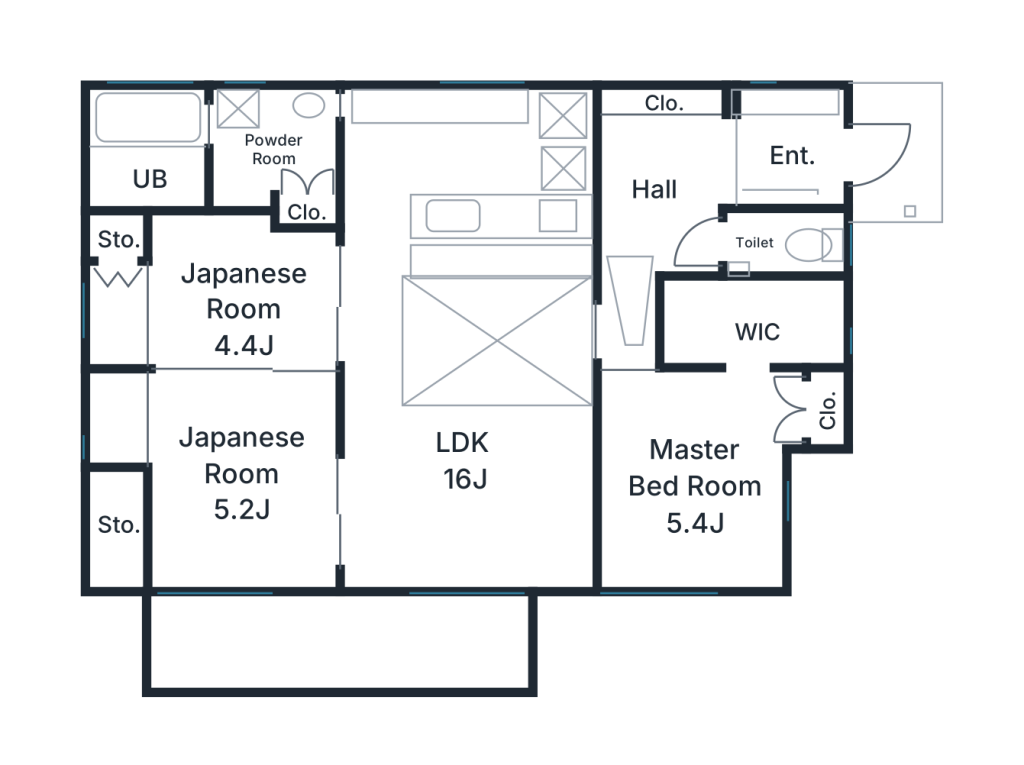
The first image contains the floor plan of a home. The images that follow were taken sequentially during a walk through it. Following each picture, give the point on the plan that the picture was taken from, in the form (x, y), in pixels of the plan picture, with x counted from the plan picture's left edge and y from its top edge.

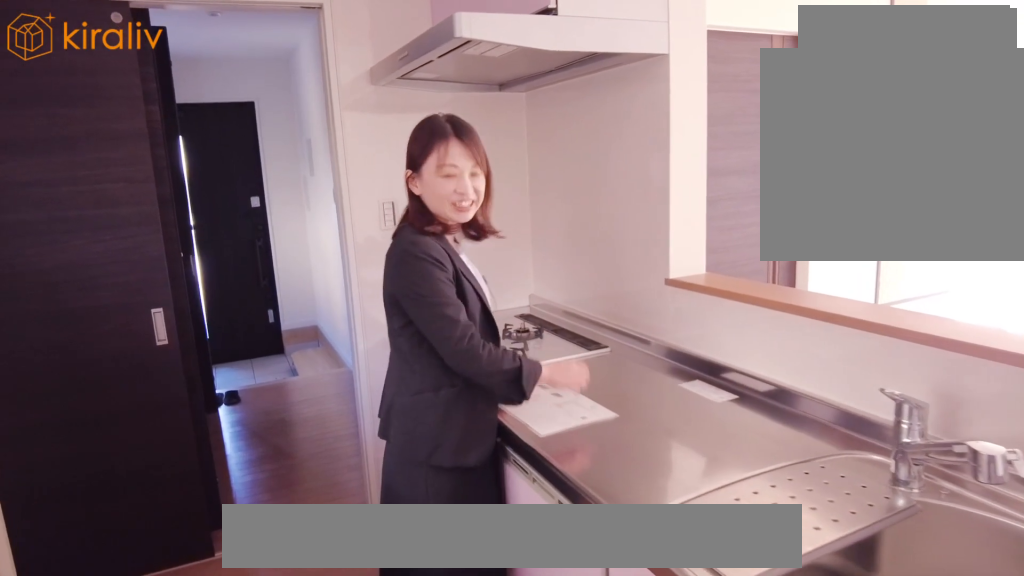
(444, 175)
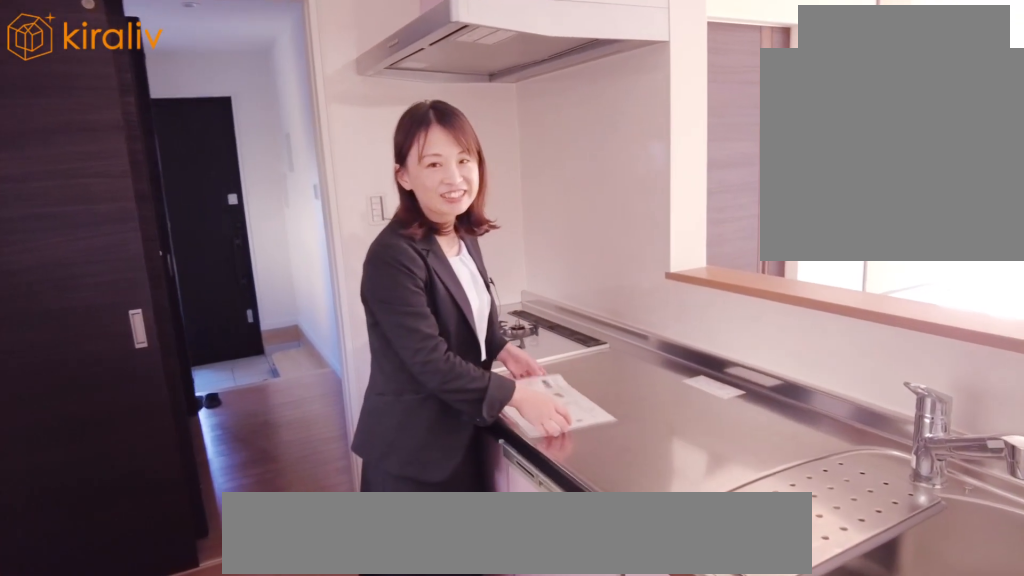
(445, 170)
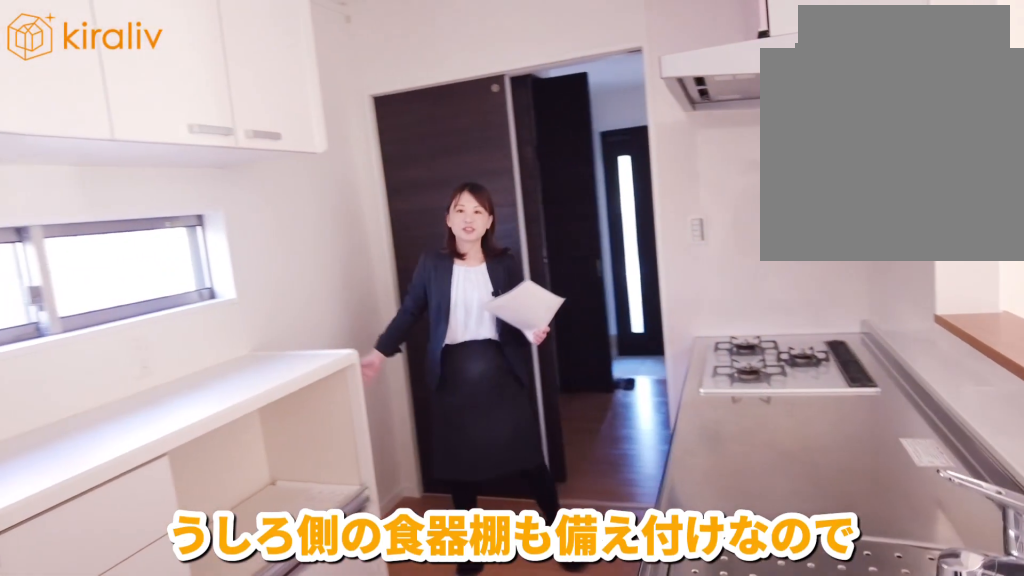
(444, 170)
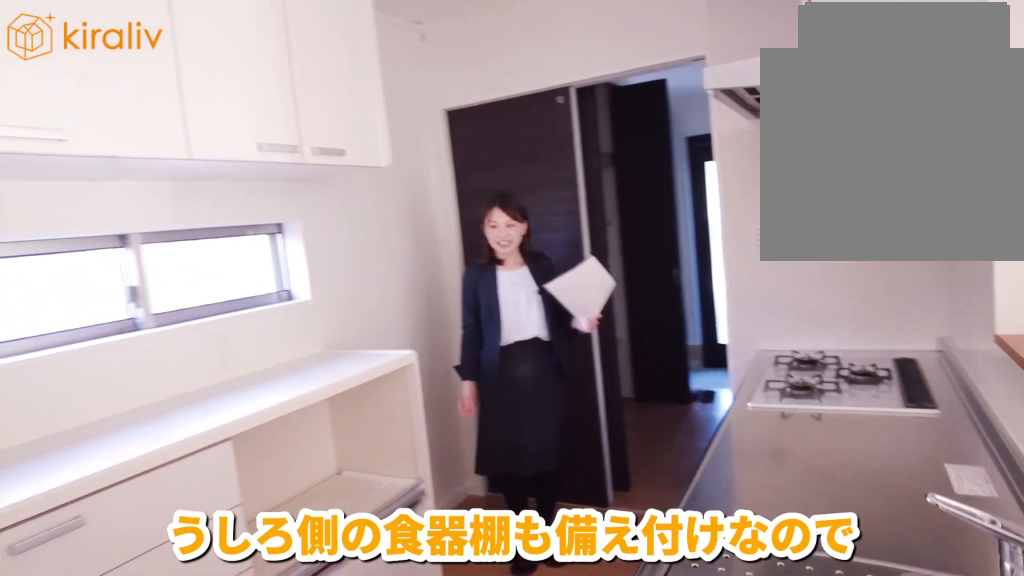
(444, 172)
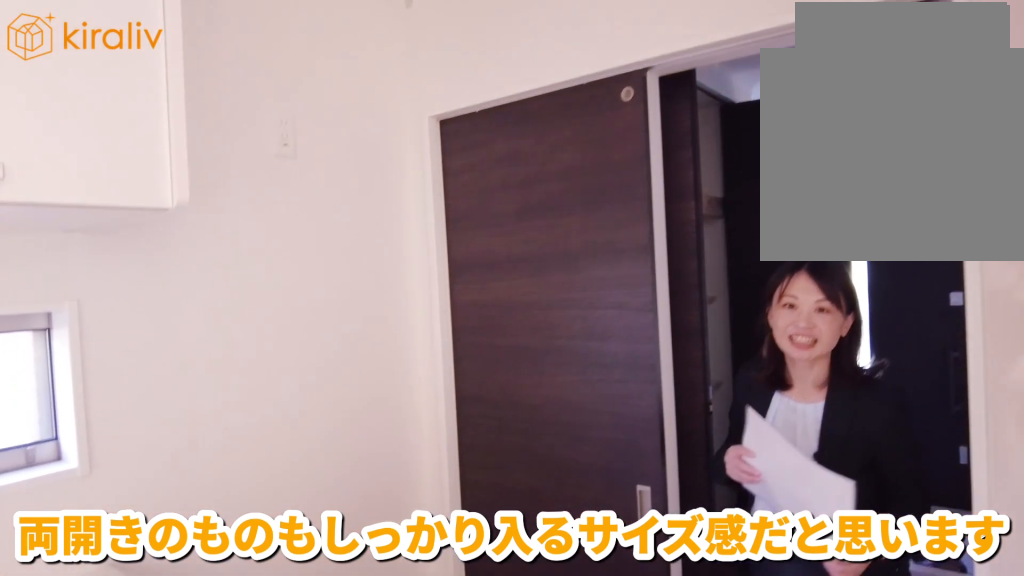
(444, 168)
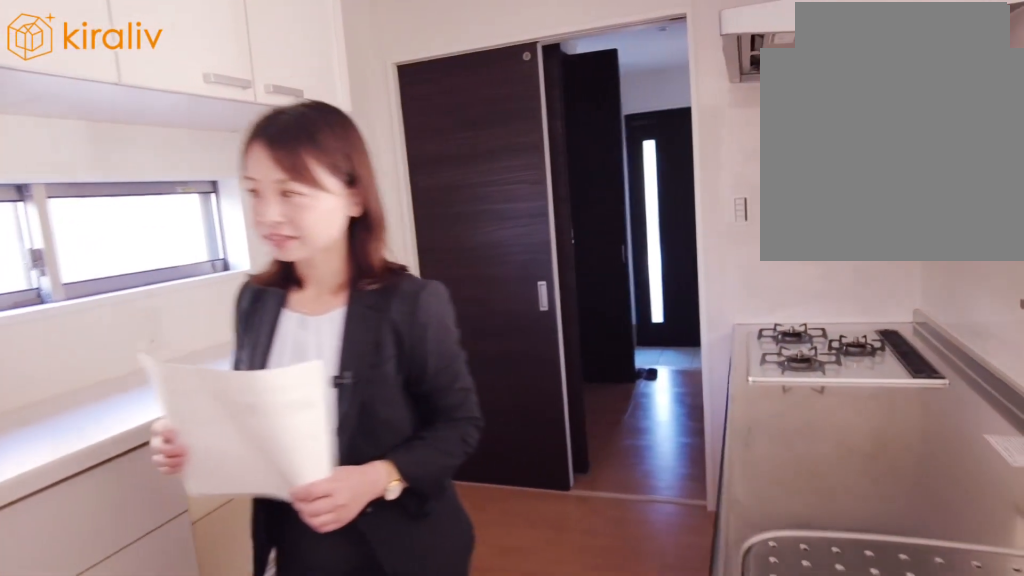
(402, 177)
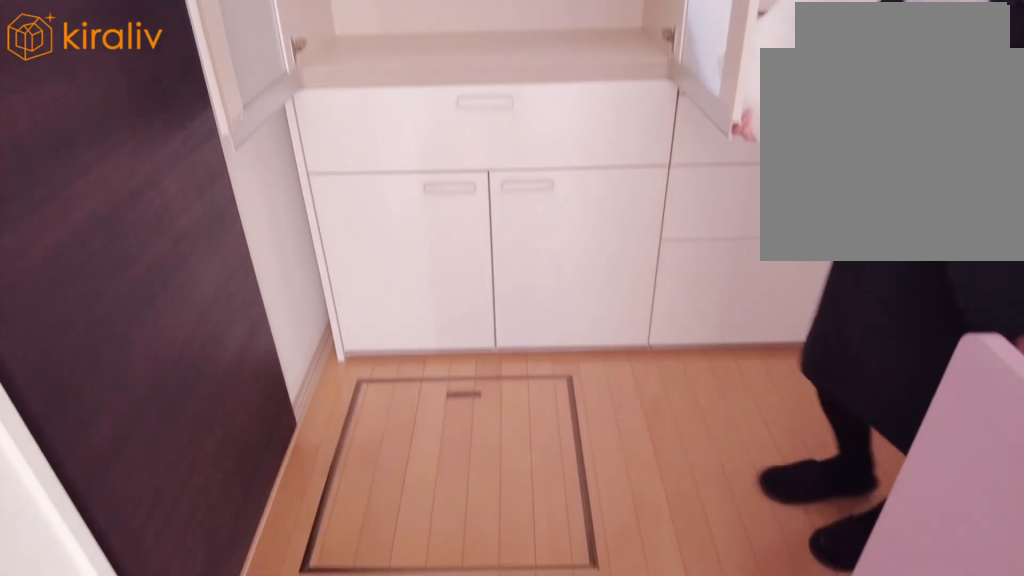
(380, 193)
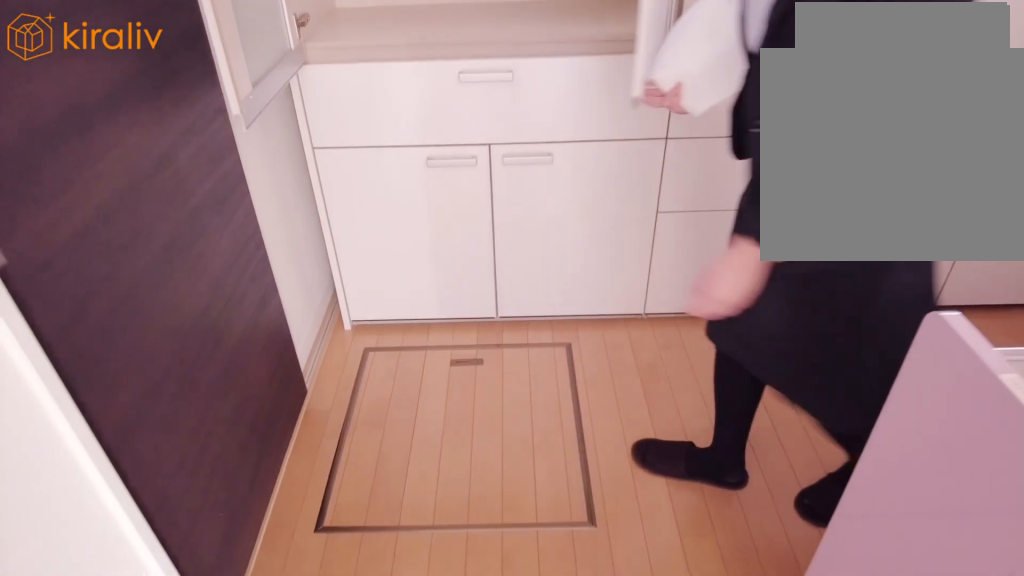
(378, 193)
